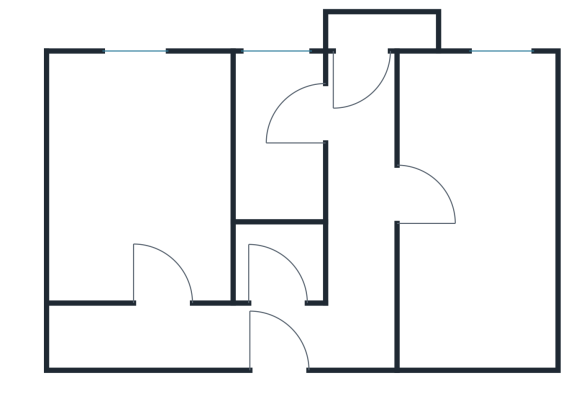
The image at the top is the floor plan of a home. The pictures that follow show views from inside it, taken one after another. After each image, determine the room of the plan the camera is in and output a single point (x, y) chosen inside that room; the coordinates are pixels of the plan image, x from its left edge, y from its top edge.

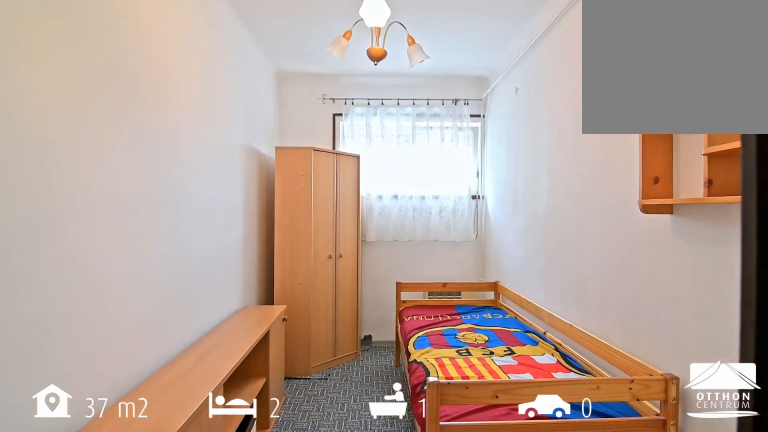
(143, 186)
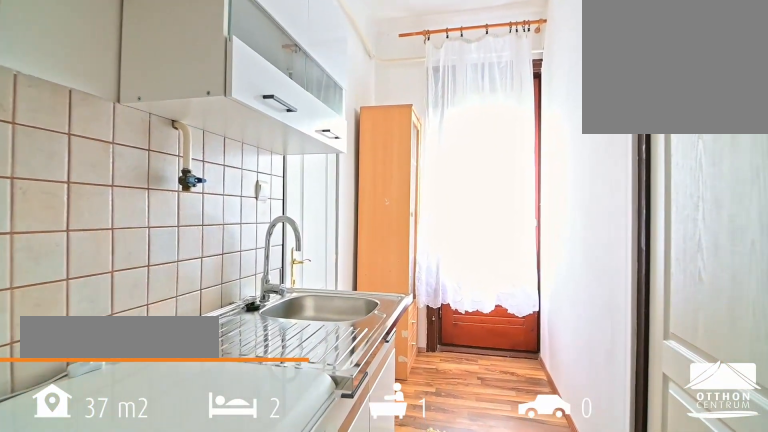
(360, 186)
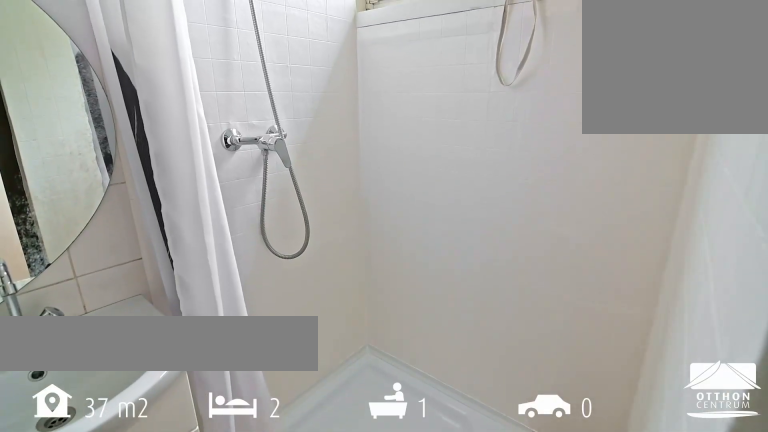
(278, 117)
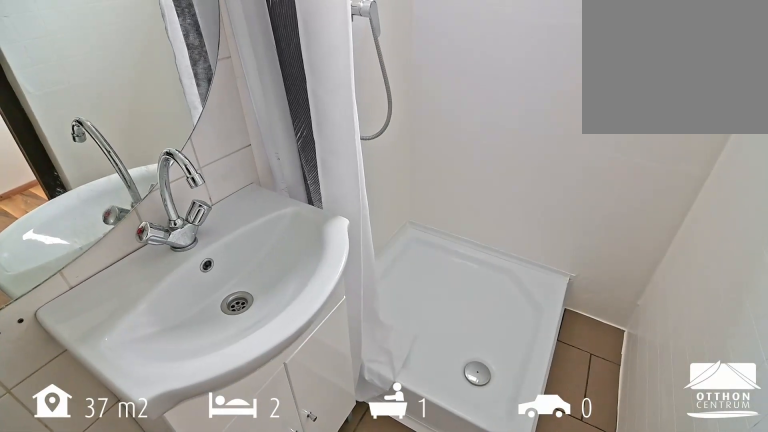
(278, 116)
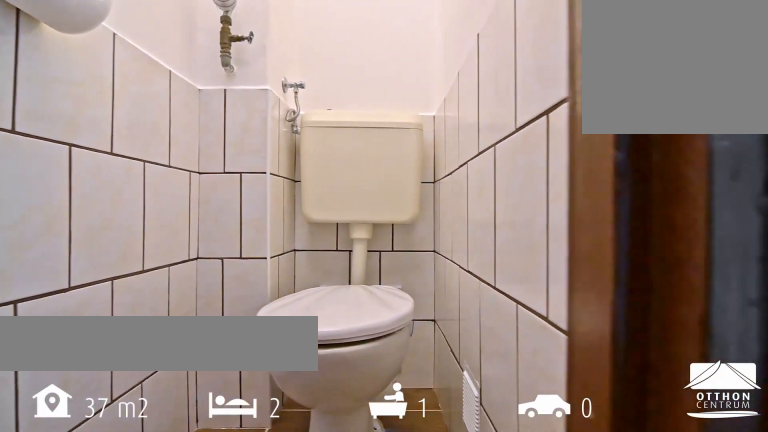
(279, 266)
